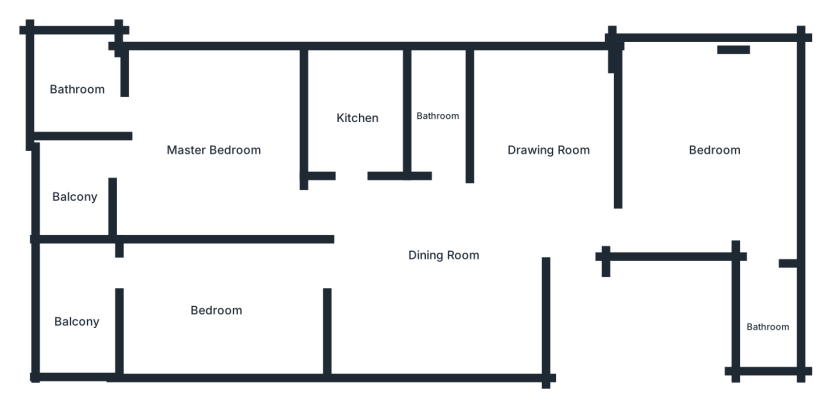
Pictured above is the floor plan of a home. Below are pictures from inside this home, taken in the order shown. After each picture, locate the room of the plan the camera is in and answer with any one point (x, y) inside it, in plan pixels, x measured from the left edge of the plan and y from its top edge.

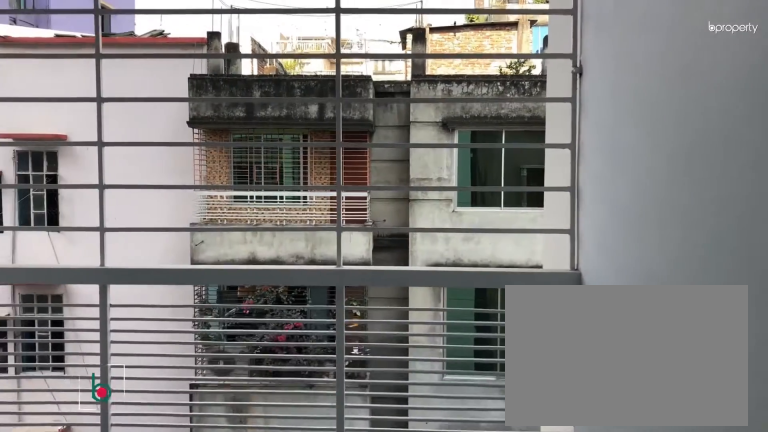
(78, 197)
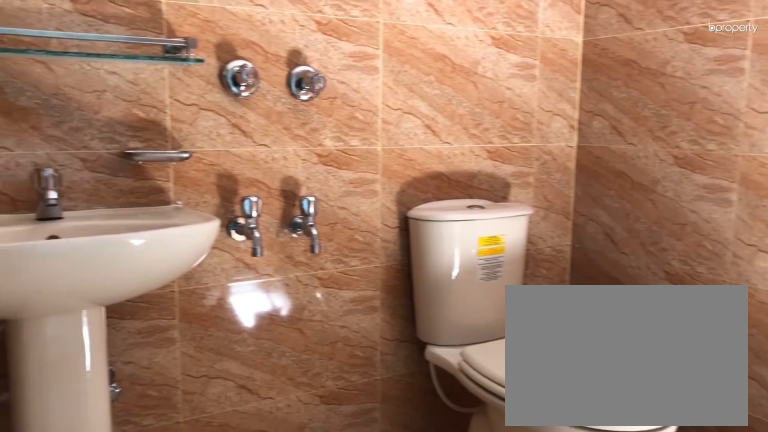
(77, 98)
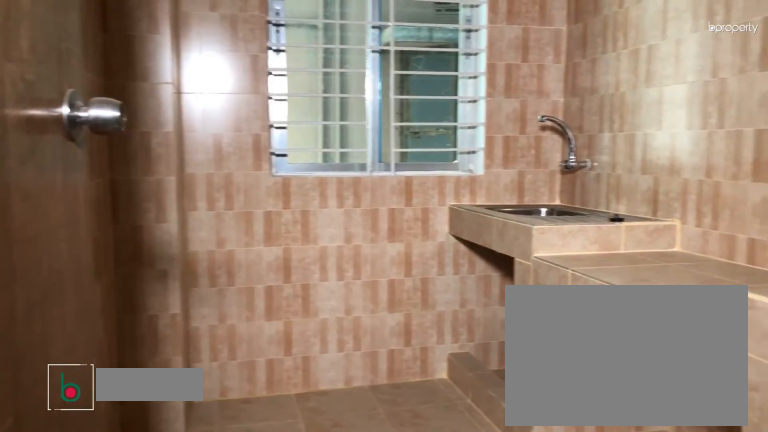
(357, 119)
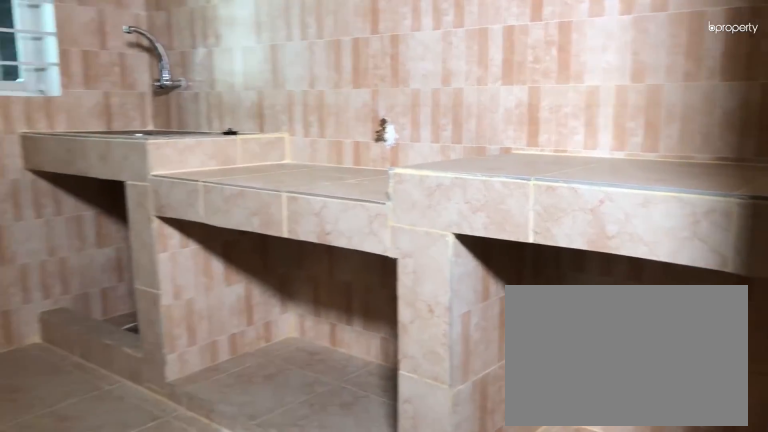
(357, 119)
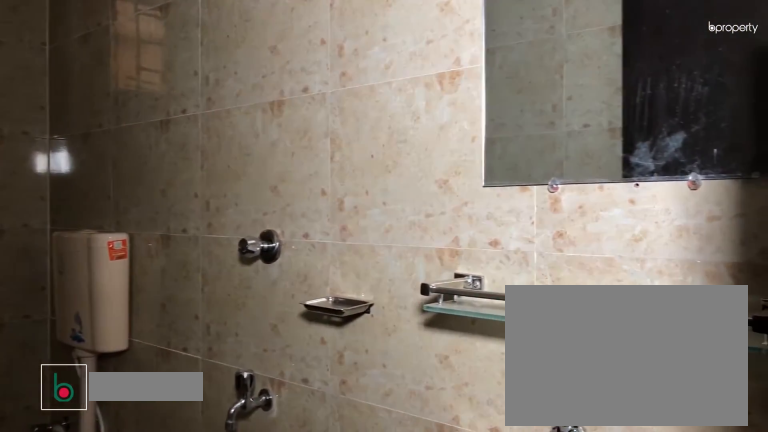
(441, 120)
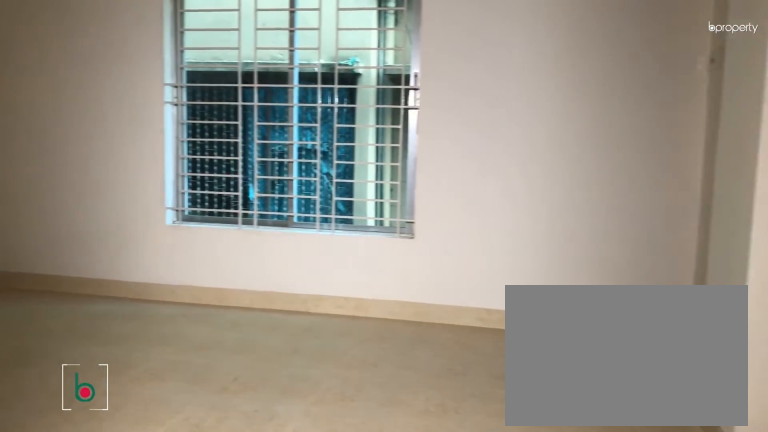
(715, 154)
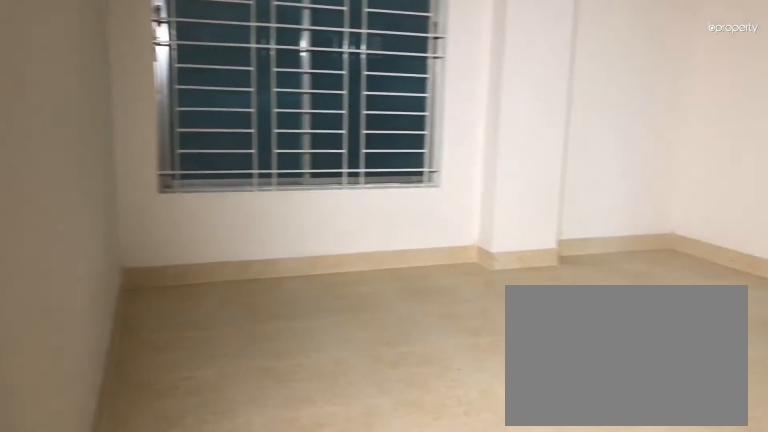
(715, 154)
